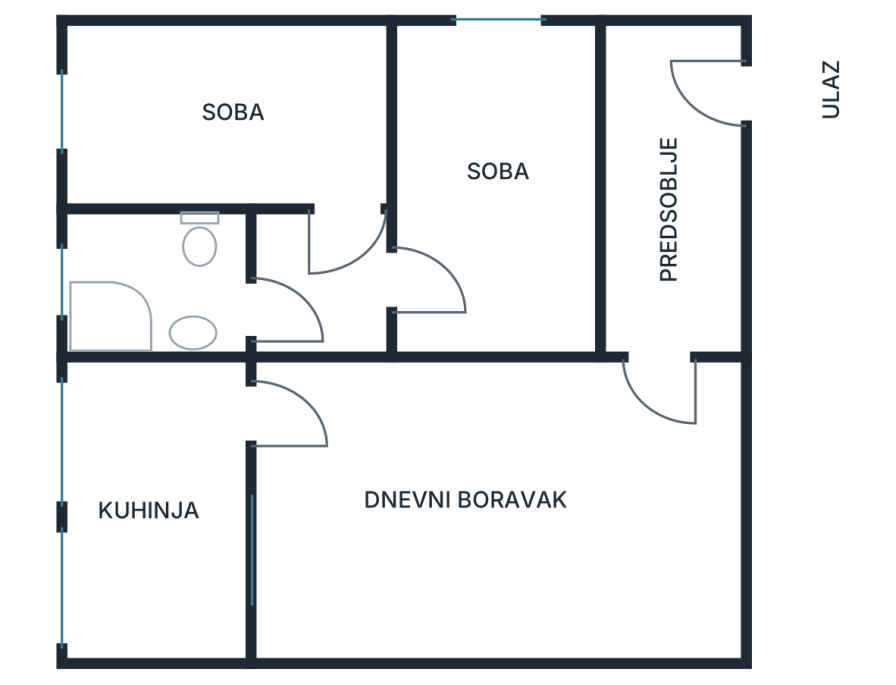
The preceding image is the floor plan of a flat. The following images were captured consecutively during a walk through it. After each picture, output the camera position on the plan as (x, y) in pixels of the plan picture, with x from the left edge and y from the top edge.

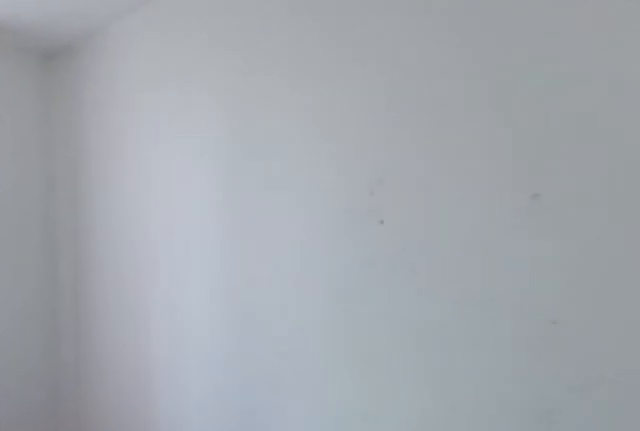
(313, 159)
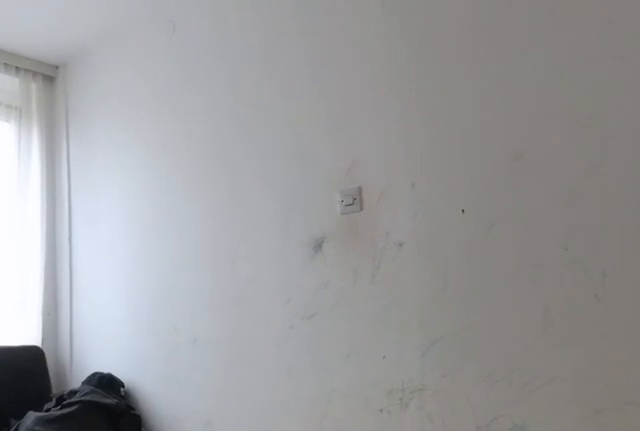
(449, 296)
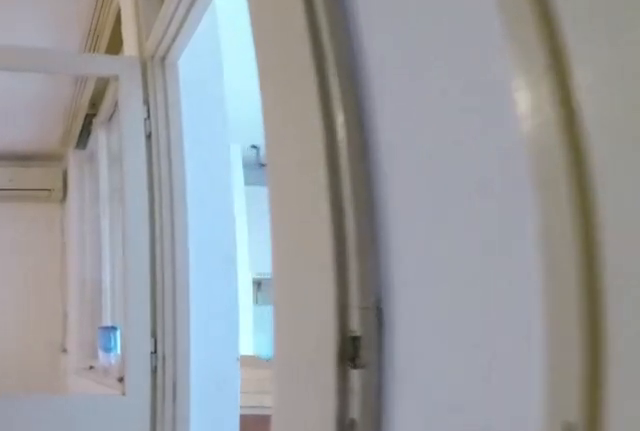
(326, 295)
